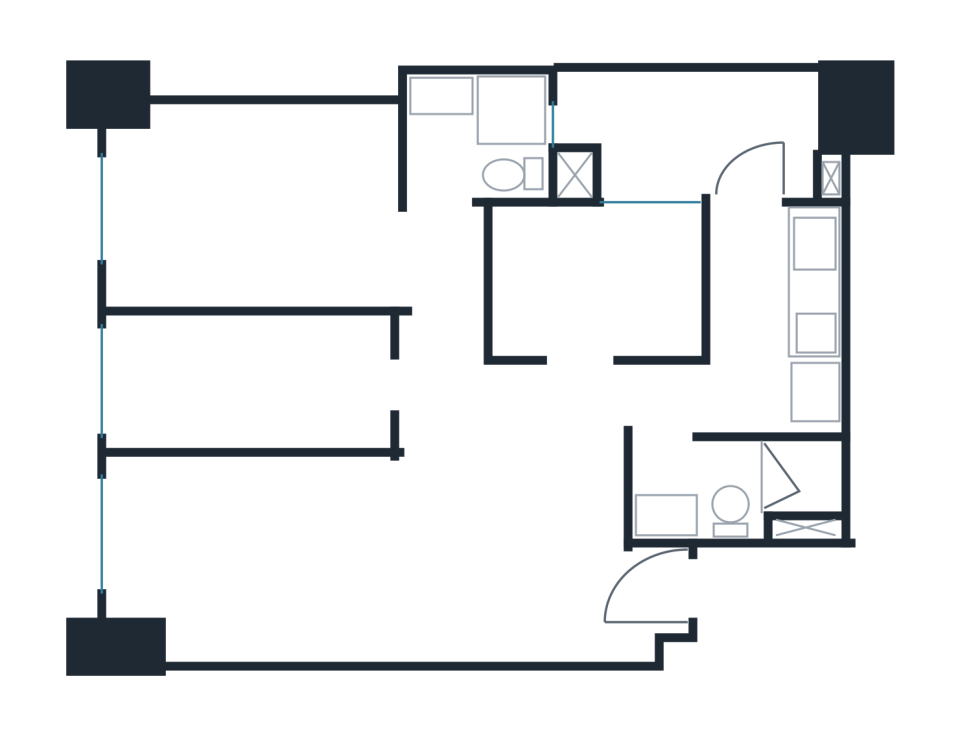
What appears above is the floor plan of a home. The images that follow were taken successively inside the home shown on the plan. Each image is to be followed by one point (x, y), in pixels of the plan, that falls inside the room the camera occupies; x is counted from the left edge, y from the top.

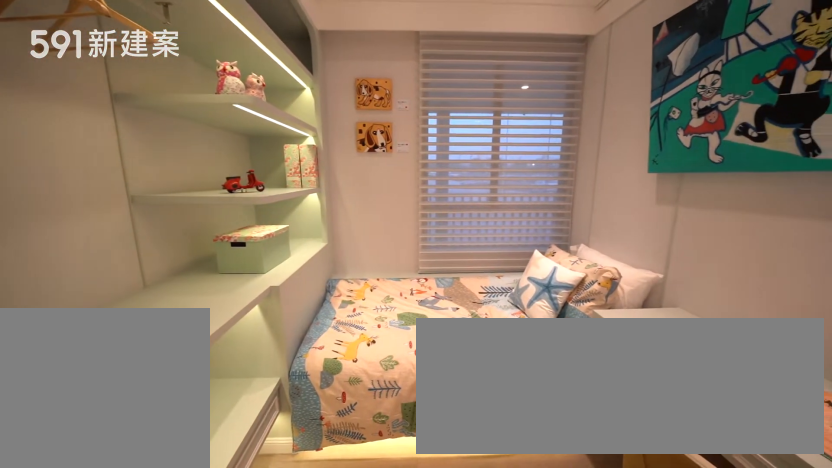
(598, 277)
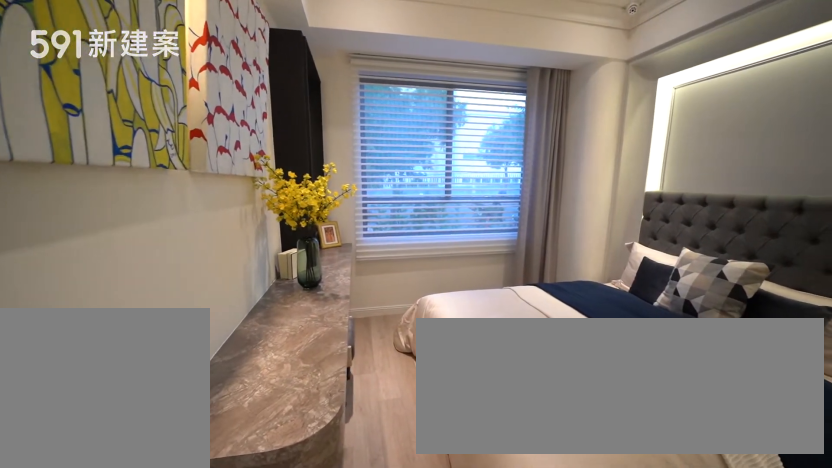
(244, 205)
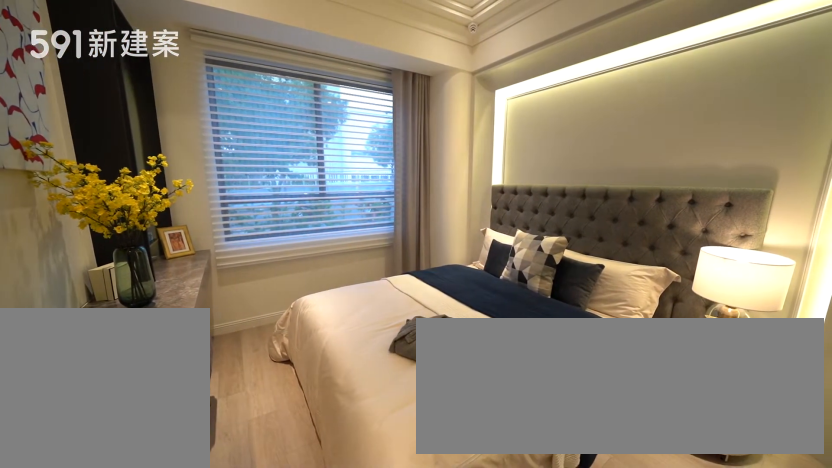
(244, 205)
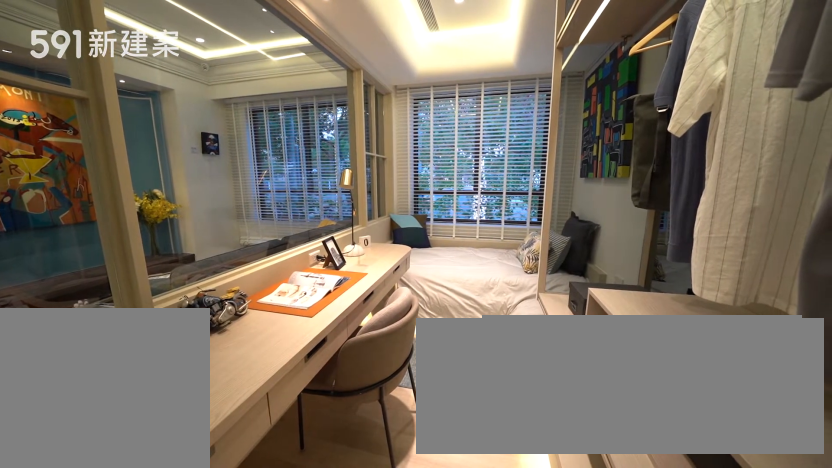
(240, 382)
